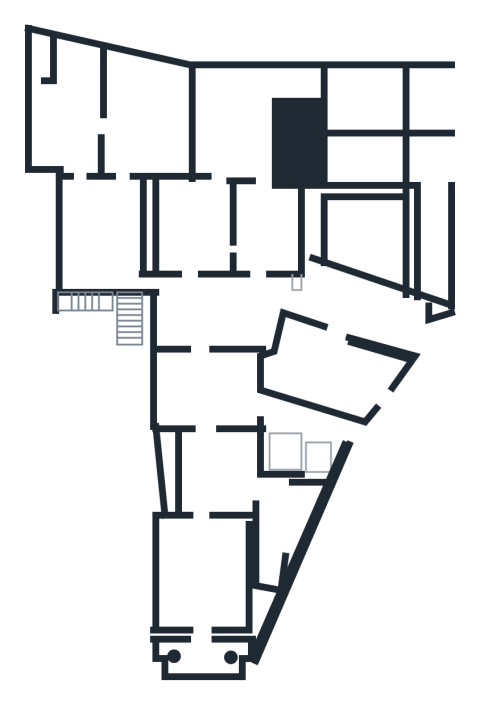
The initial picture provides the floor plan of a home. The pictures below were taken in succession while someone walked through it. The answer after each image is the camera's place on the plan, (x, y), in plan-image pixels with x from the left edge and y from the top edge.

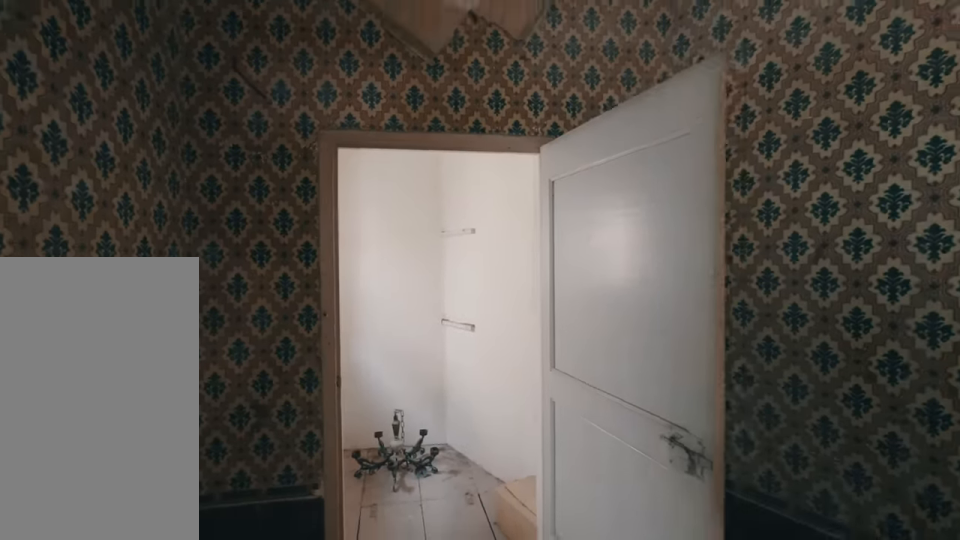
(274, 527)
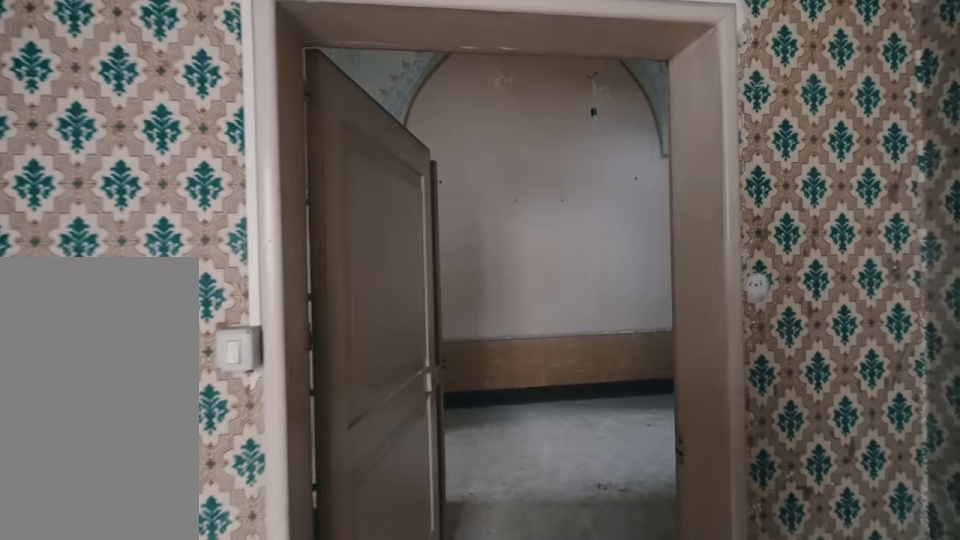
(274, 527)
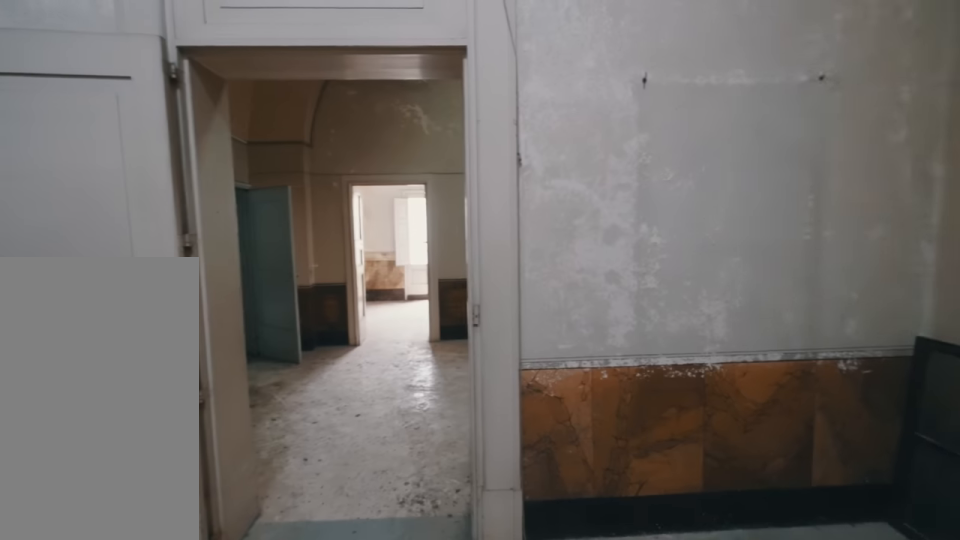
(205, 396)
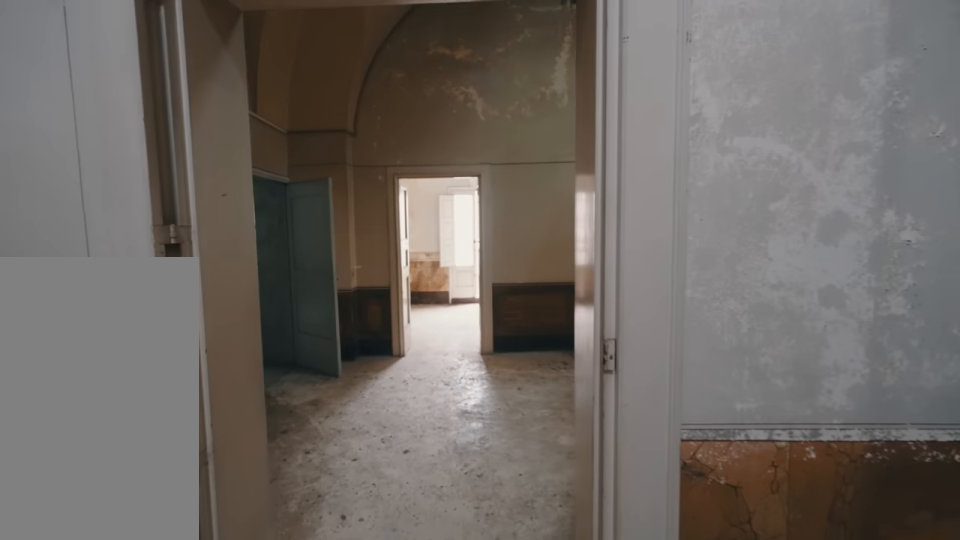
(205, 396)
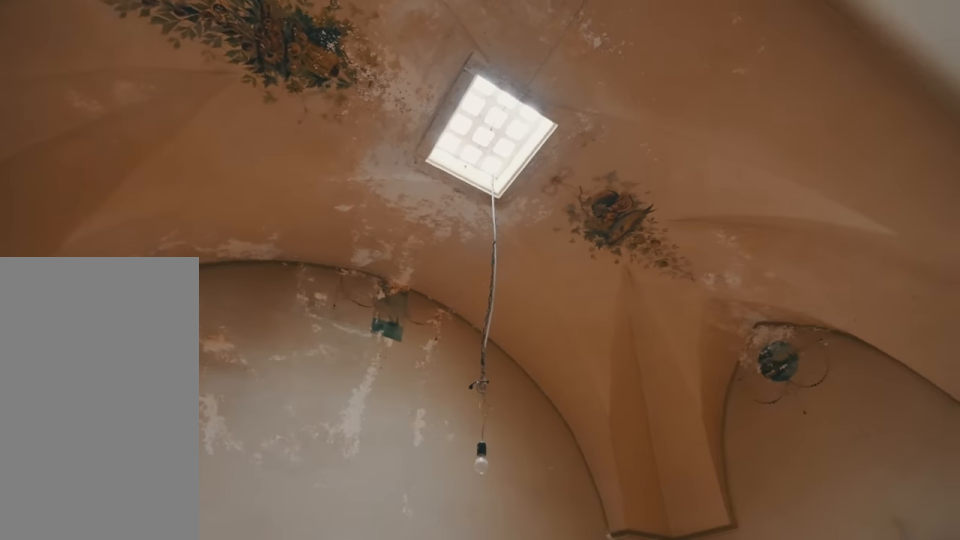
(218, 318)
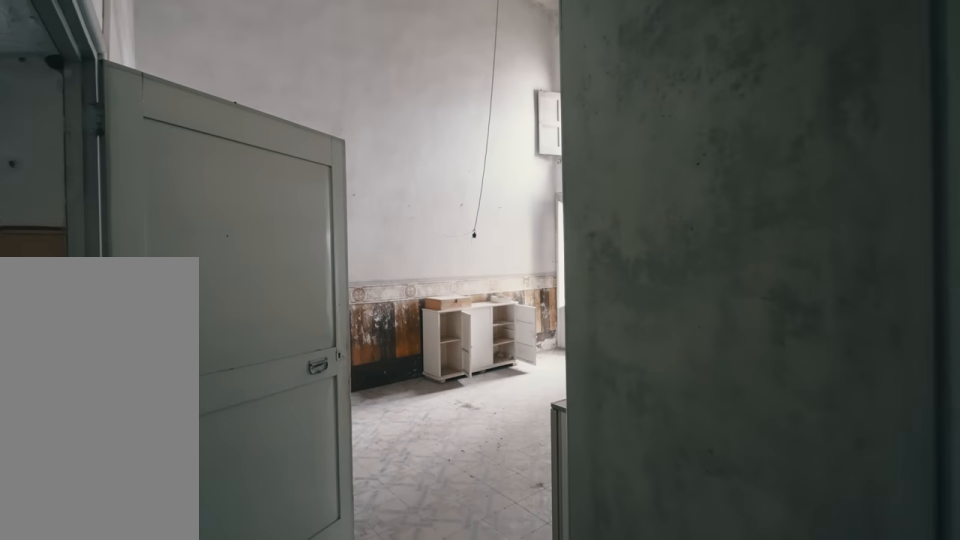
(148, 270)
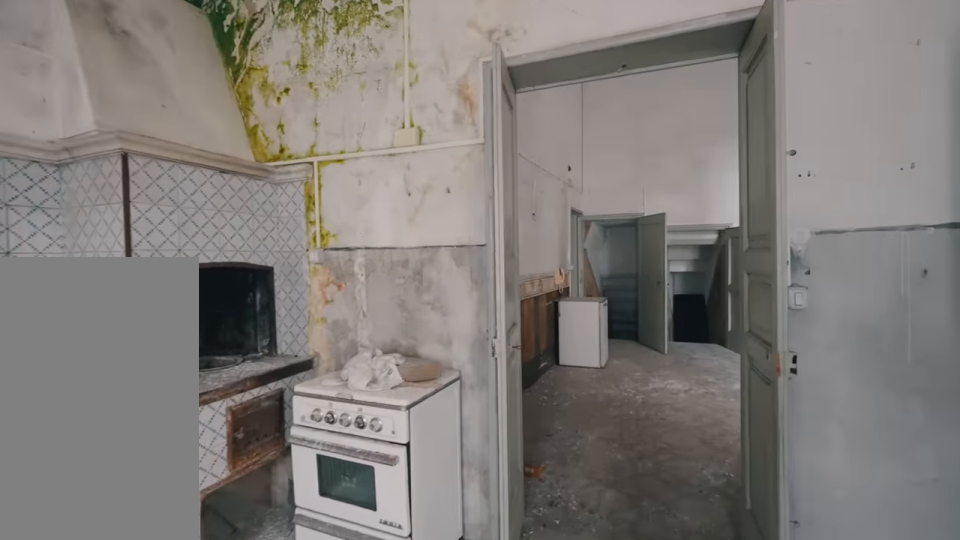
(131, 126)
